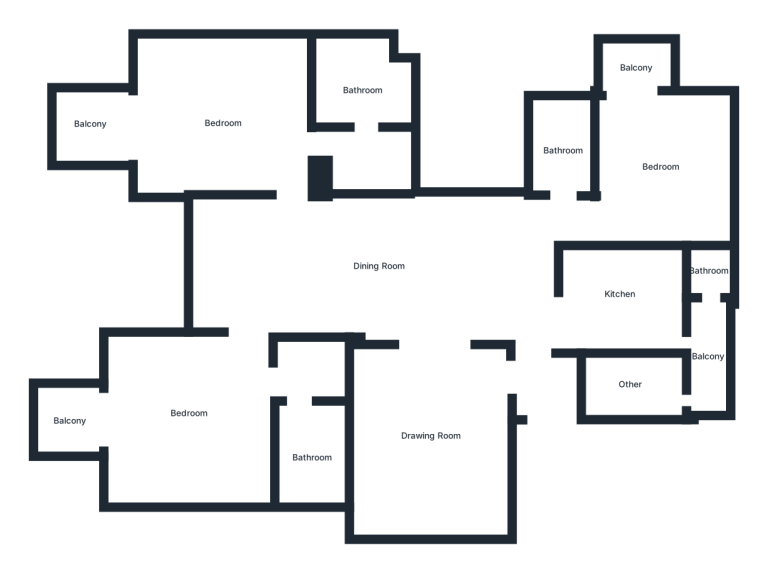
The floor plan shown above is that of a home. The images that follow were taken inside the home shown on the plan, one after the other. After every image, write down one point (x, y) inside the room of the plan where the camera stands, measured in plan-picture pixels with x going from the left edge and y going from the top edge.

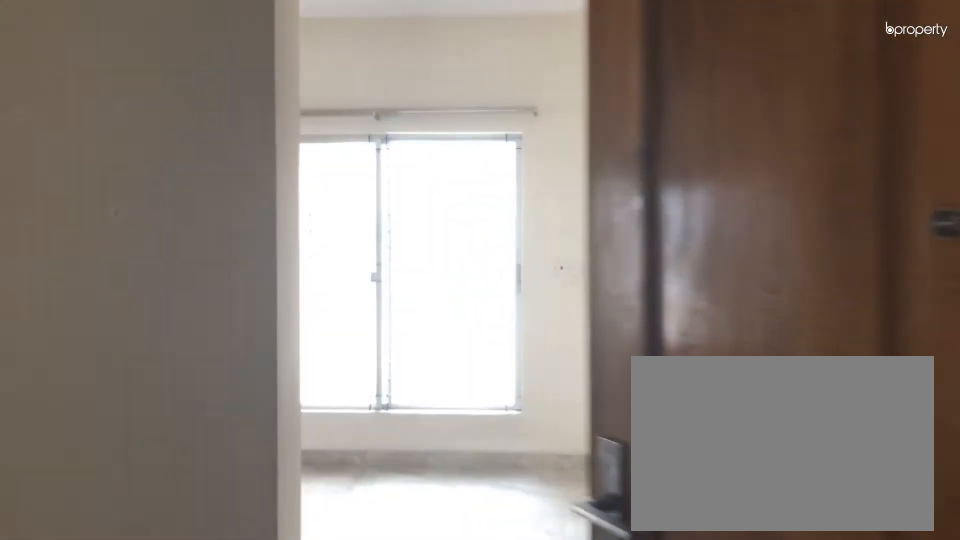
(526, 311)
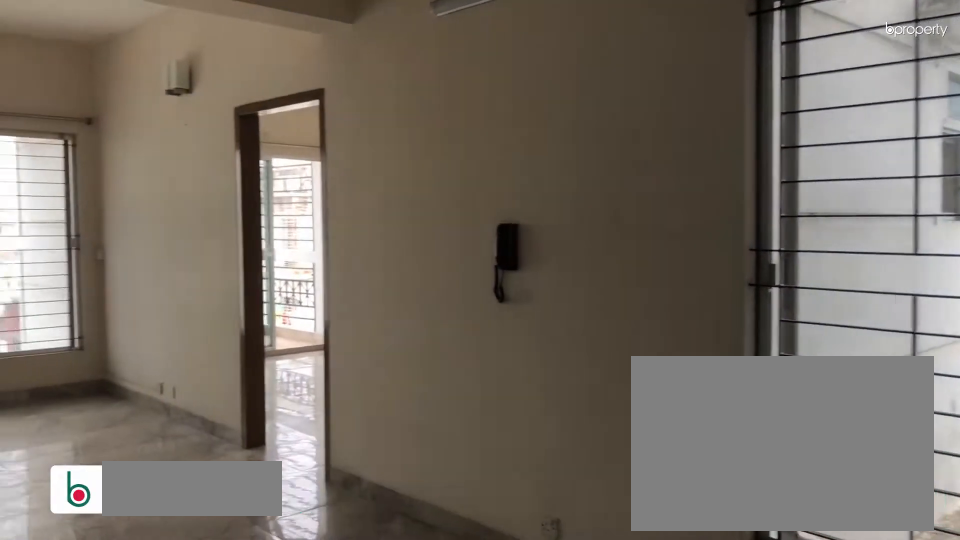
(378, 267)
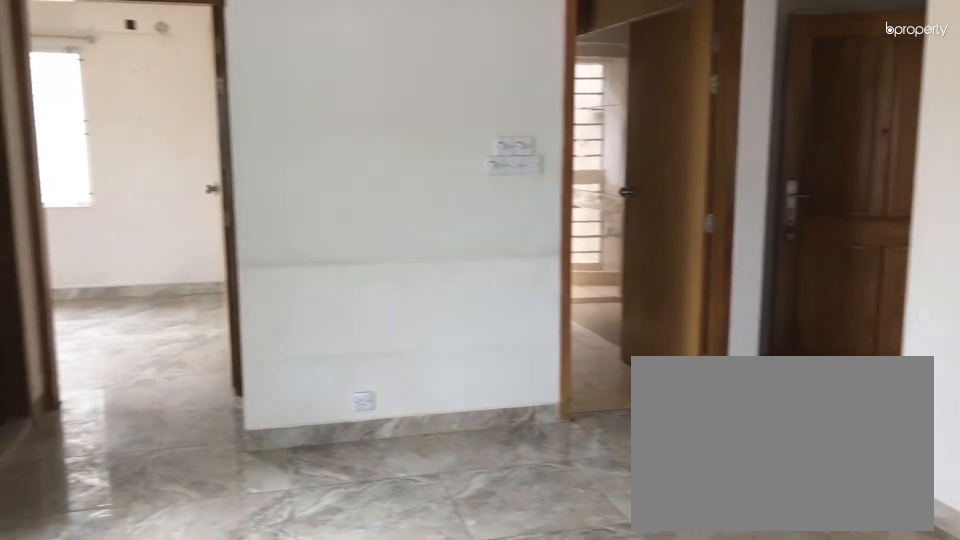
(378, 267)
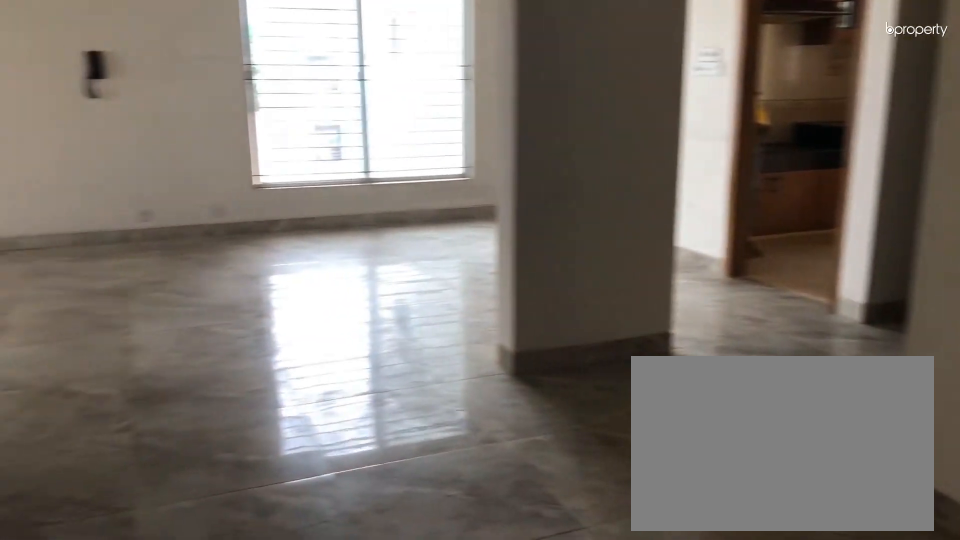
(428, 438)
